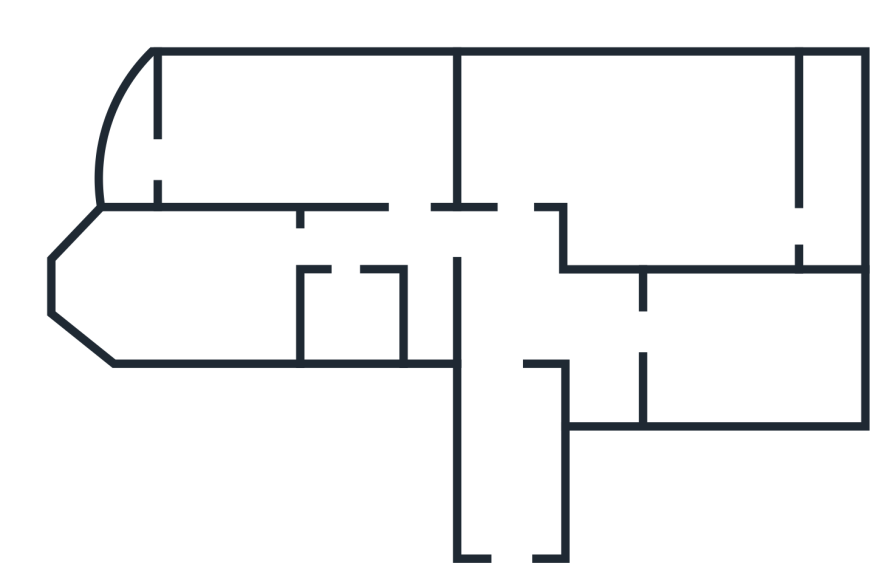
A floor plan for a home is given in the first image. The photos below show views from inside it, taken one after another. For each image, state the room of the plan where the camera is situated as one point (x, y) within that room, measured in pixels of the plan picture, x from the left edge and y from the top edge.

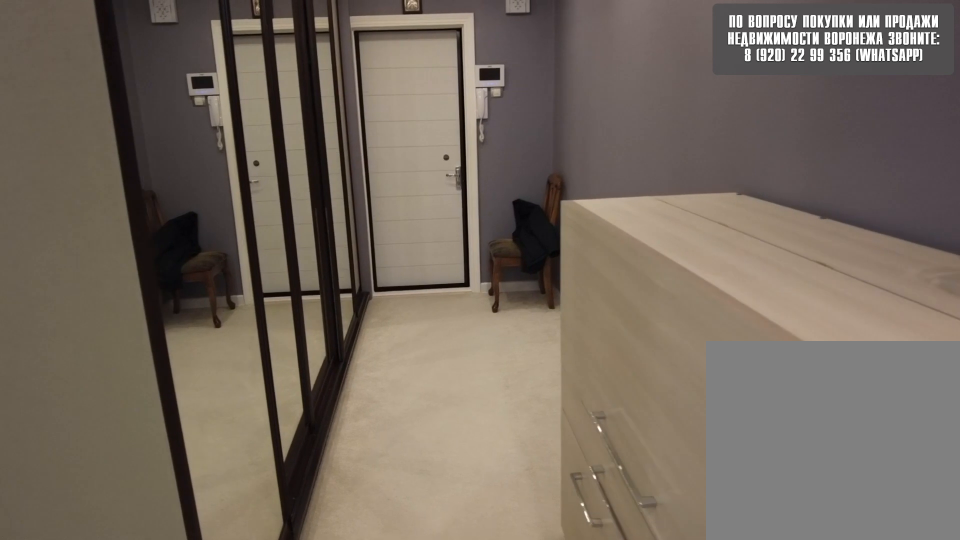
(517, 531)
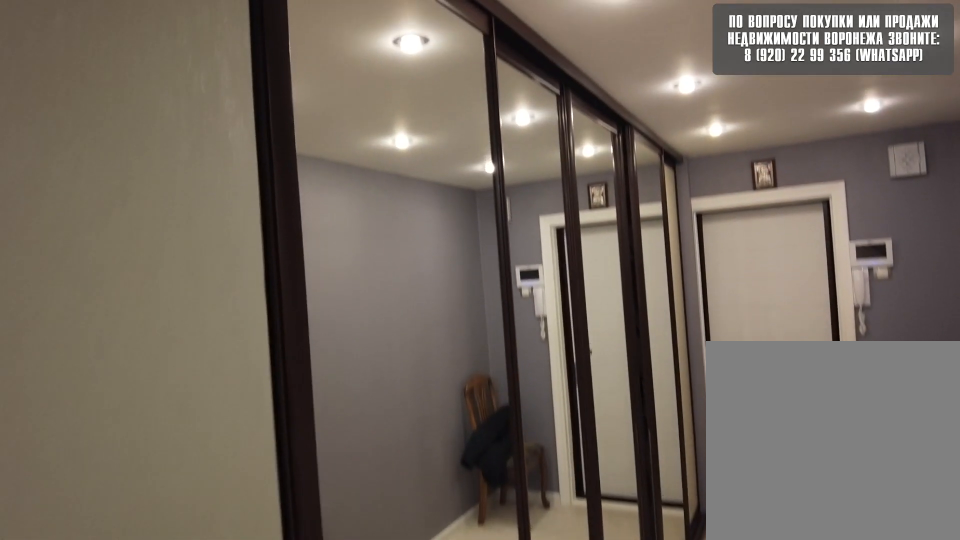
(517, 531)
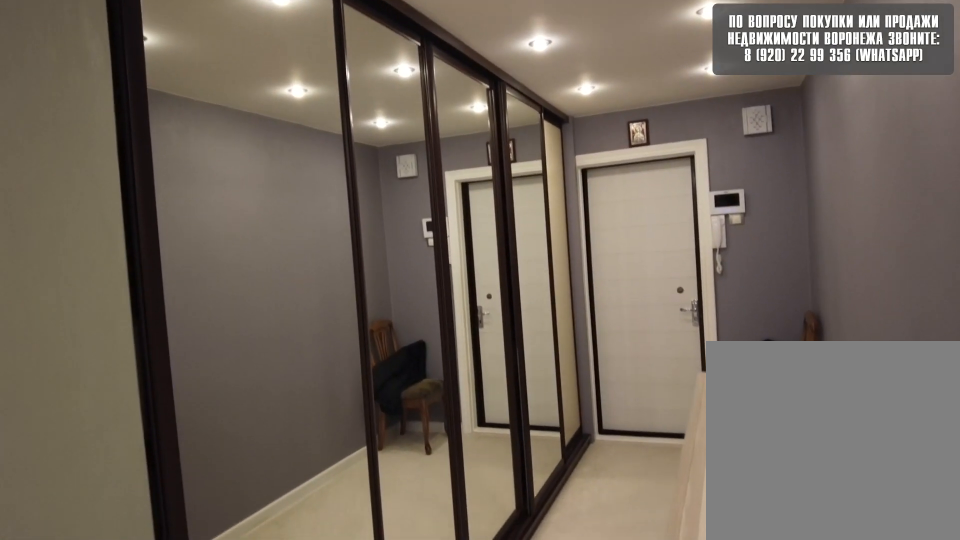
(516, 327)
